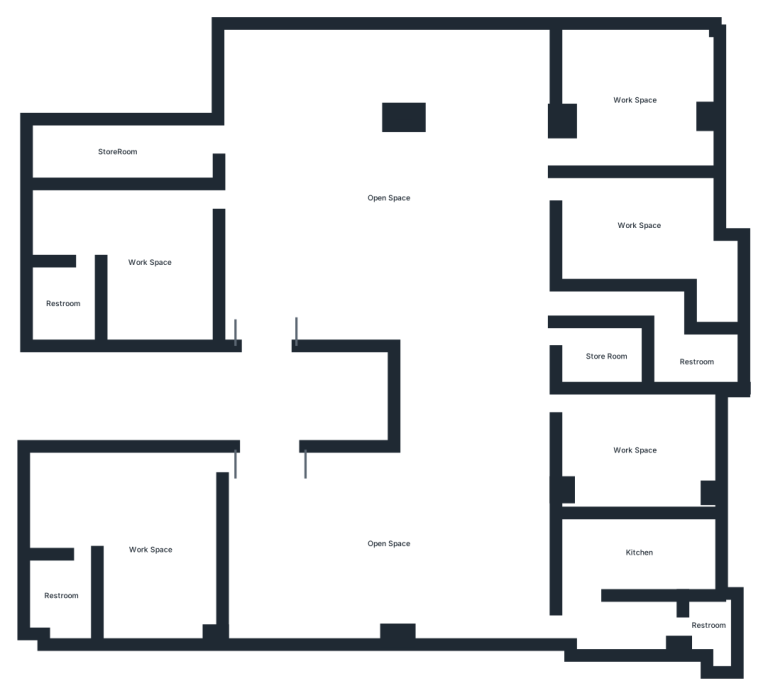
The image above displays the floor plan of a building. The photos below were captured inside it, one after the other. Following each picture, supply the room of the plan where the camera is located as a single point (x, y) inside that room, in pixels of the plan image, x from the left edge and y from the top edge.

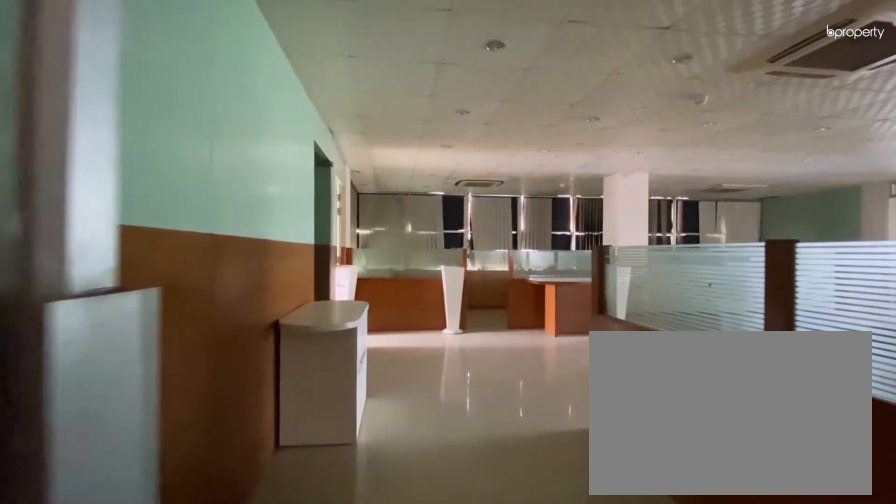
(294, 282)
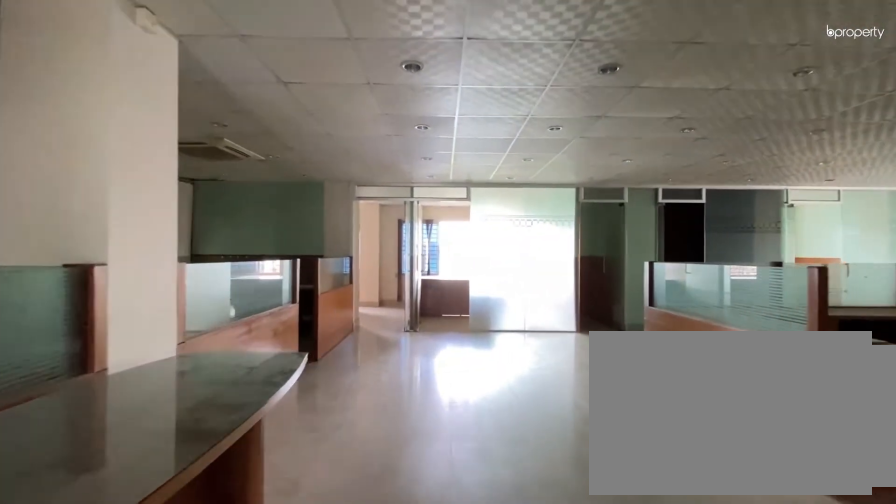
(388, 199)
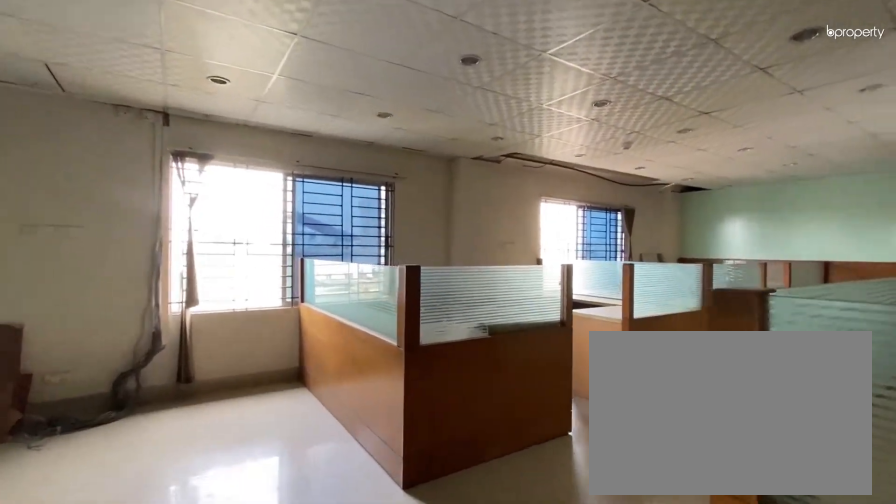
(395, 548)
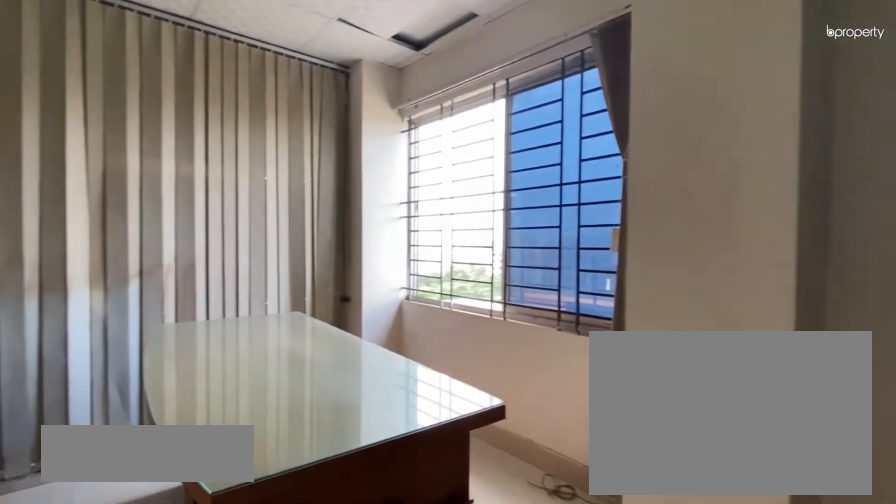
(631, 98)
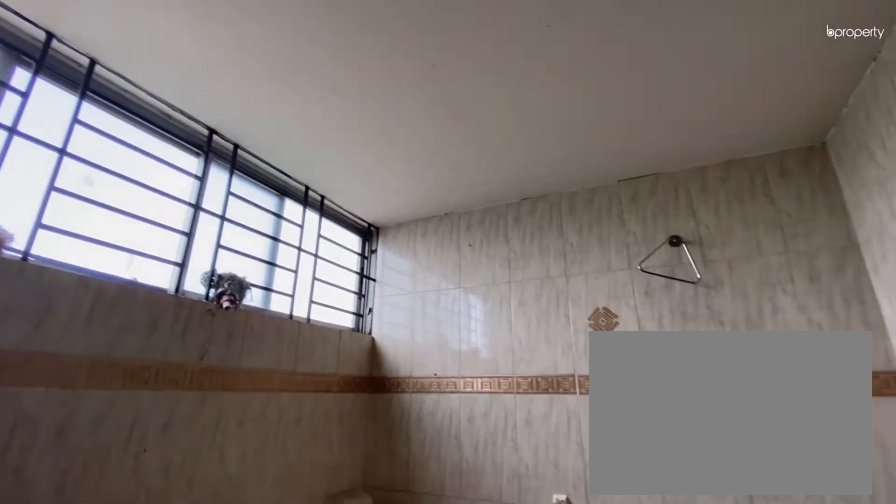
(694, 363)
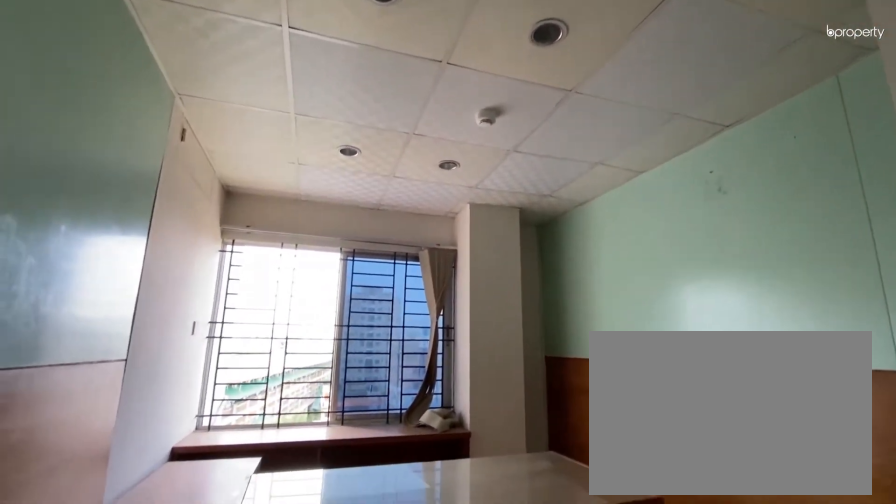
(633, 449)
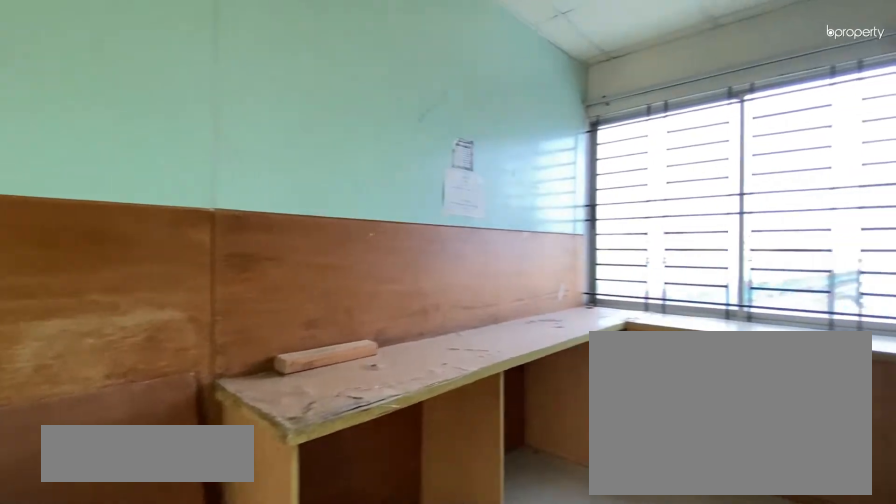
(636, 555)
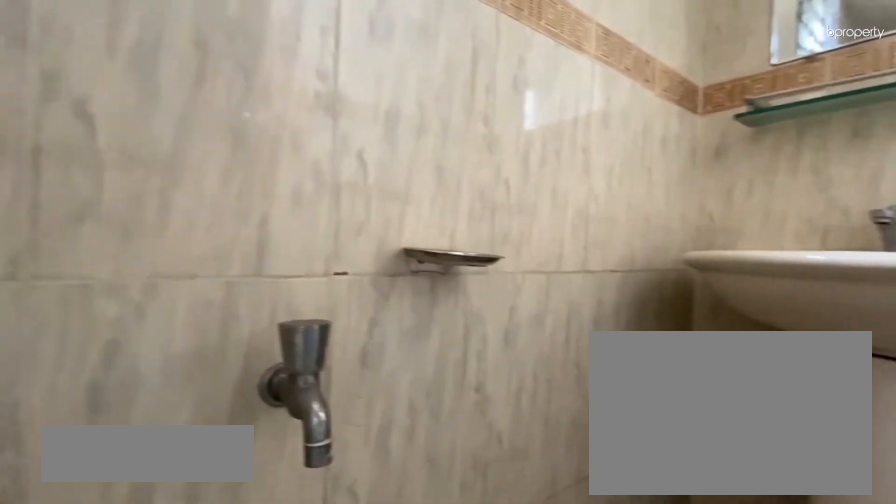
(708, 624)
